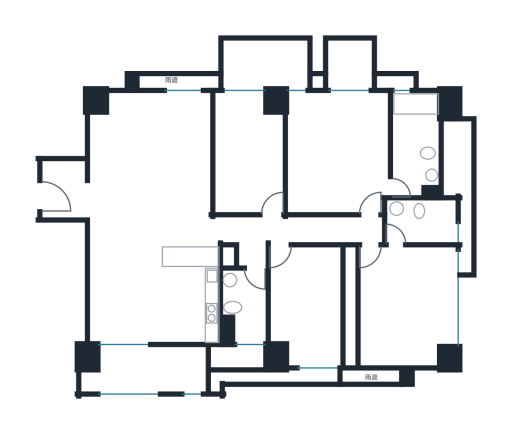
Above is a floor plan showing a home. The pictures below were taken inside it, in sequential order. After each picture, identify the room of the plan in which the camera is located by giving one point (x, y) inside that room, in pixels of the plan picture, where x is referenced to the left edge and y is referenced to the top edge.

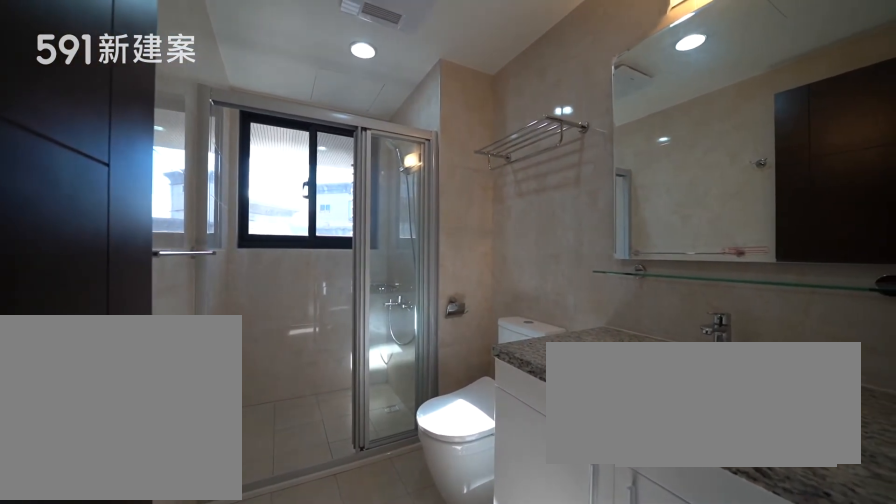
(243, 311)
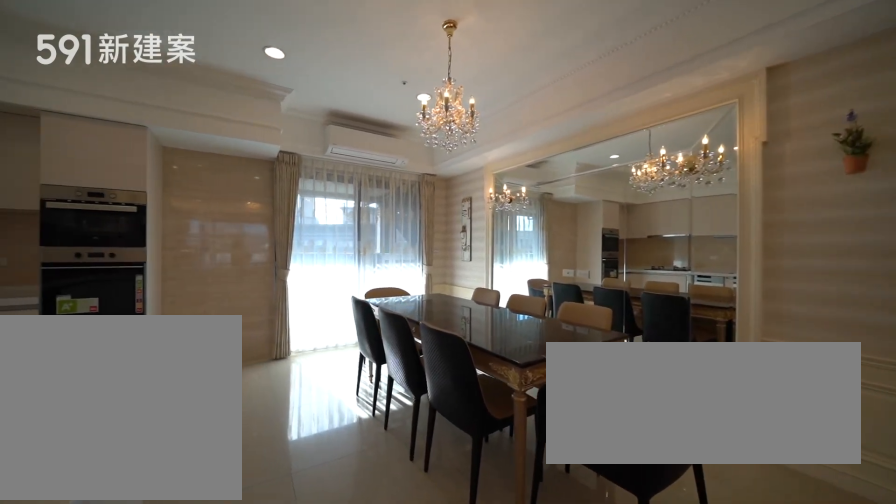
(123, 297)
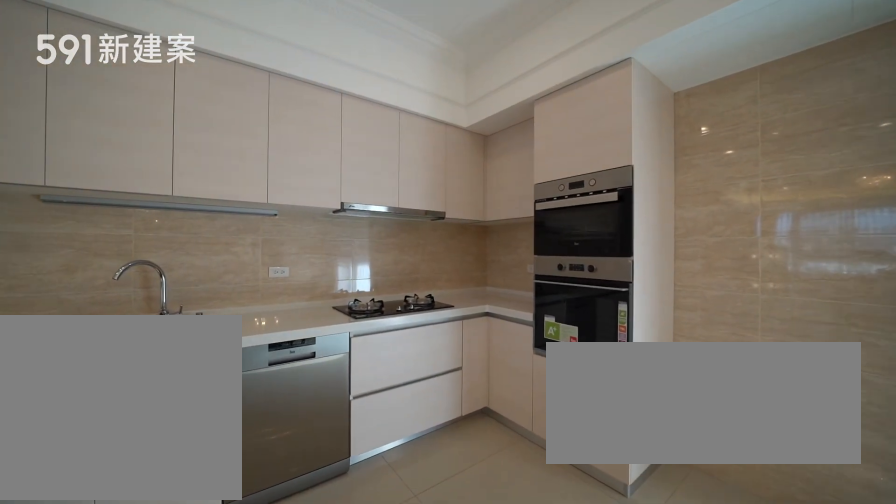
(186, 298)
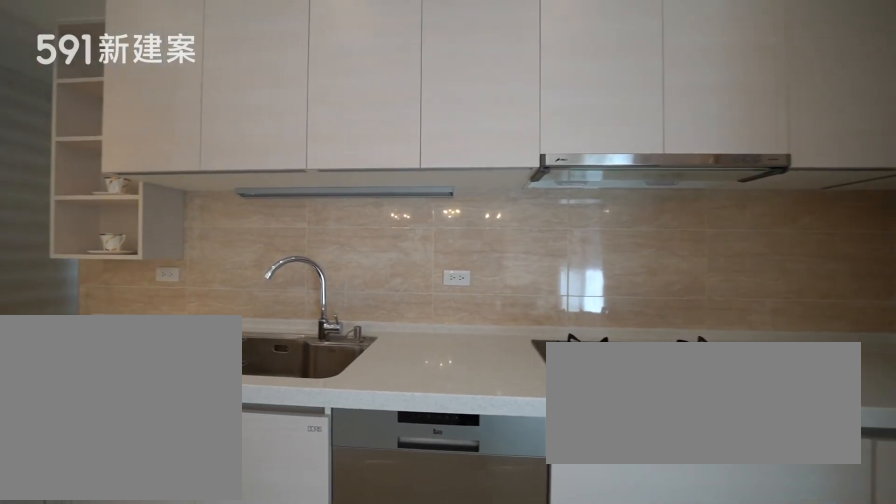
(186, 298)
